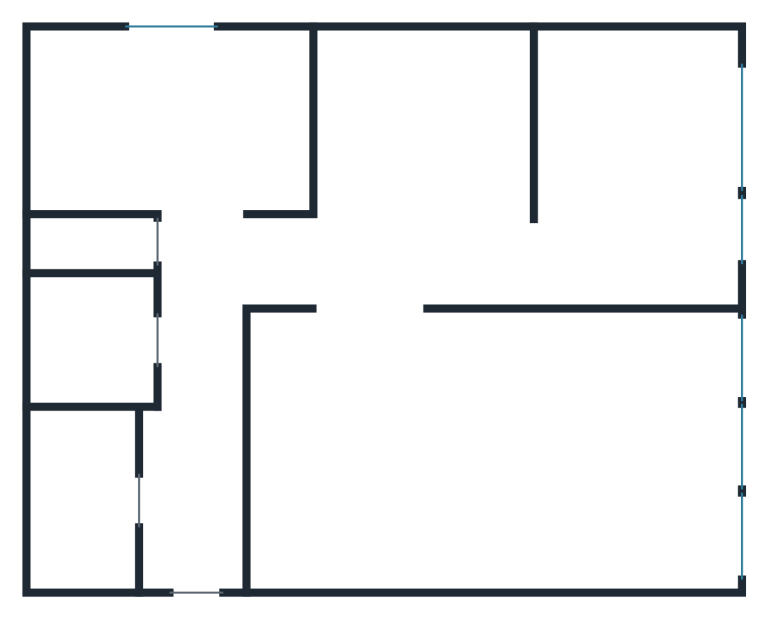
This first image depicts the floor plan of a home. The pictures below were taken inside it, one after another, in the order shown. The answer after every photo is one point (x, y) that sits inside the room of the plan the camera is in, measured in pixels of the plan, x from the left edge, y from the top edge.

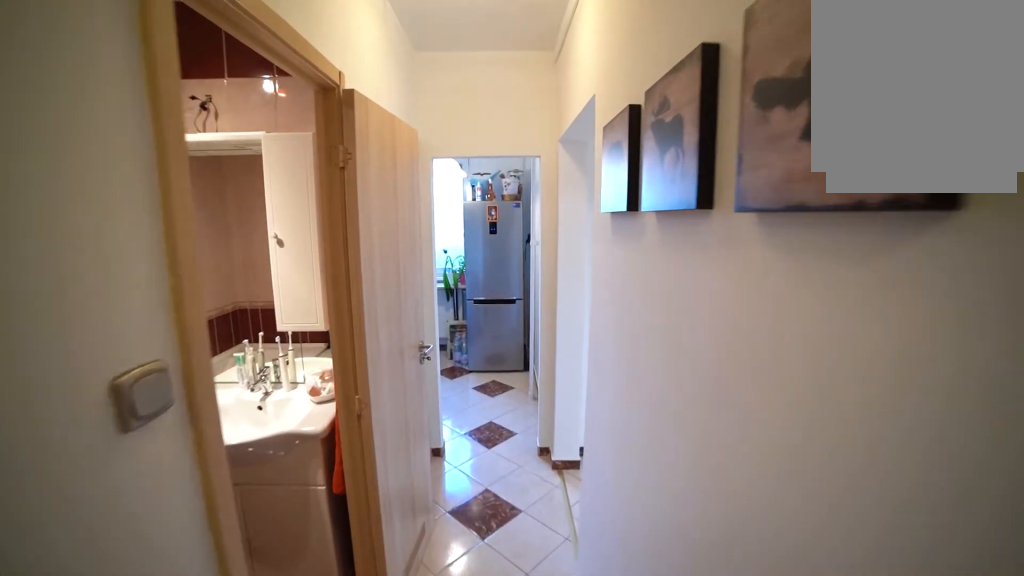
(193, 516)
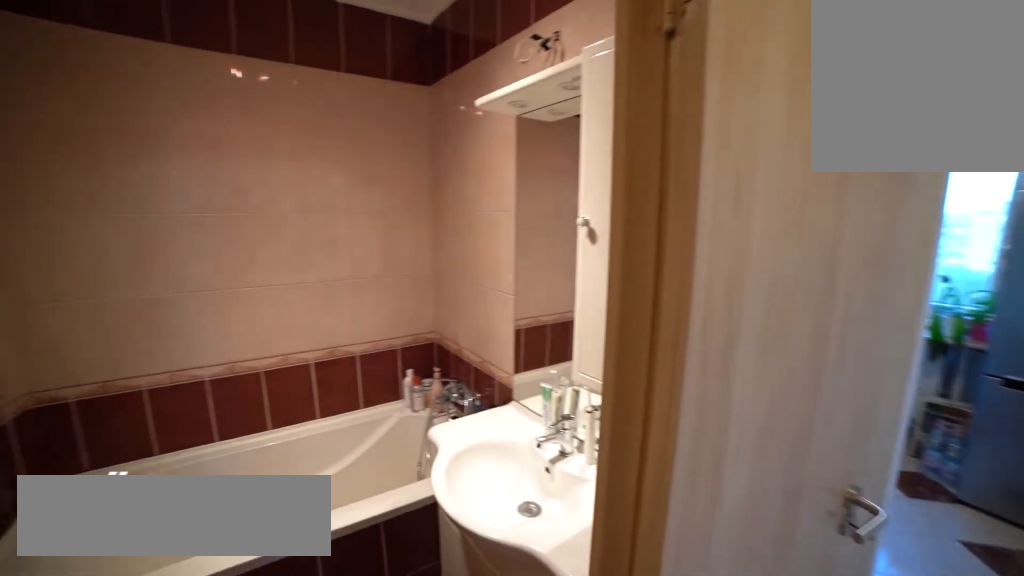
(193, 516)
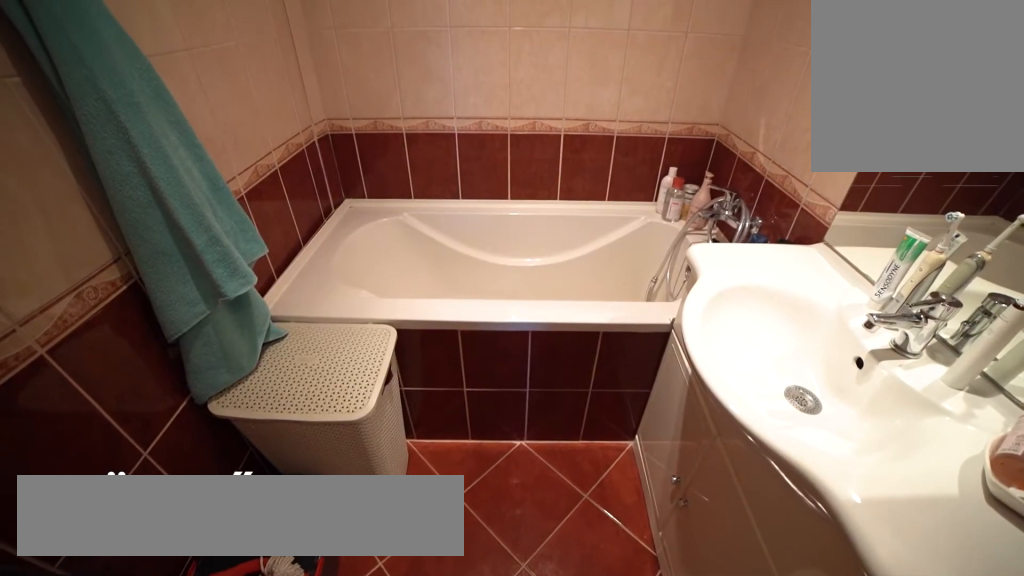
(80, 342)
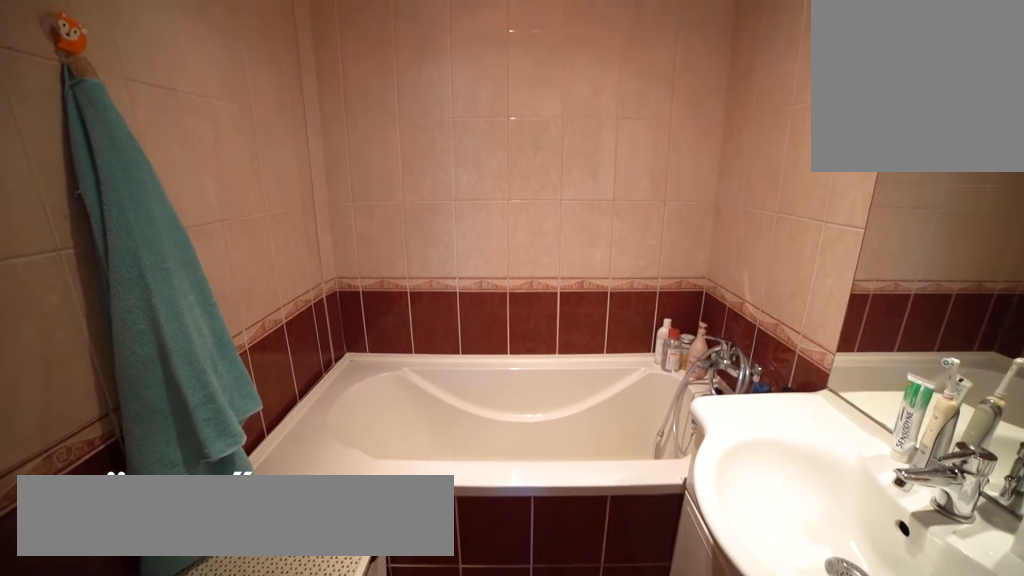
(78, 343)
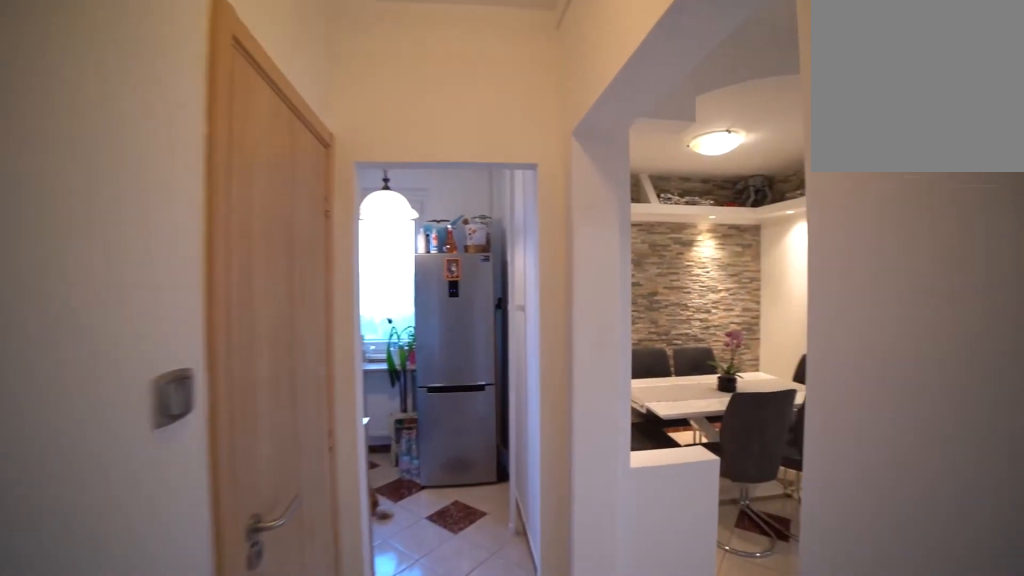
(206, 282)
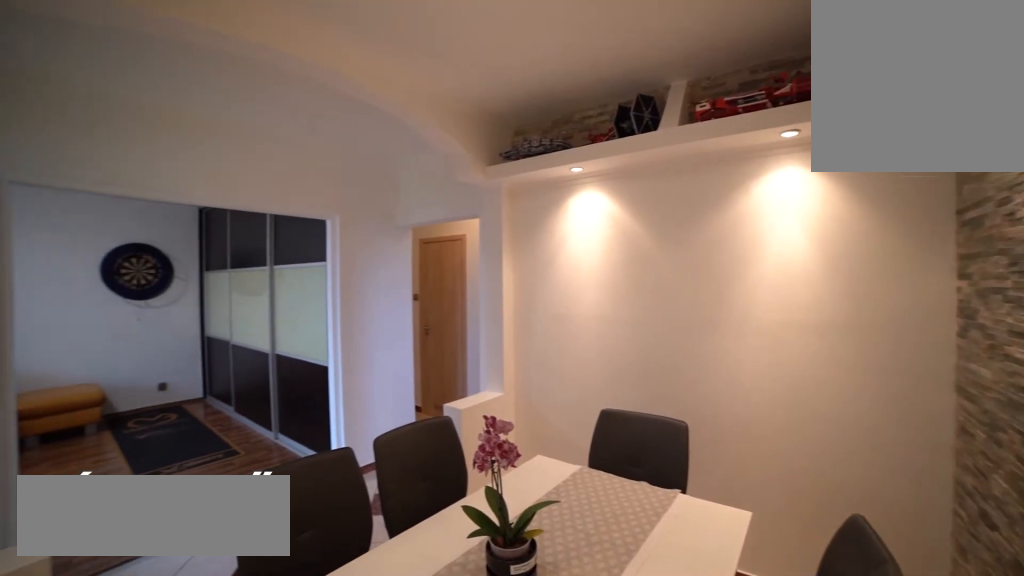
(425, 124)
